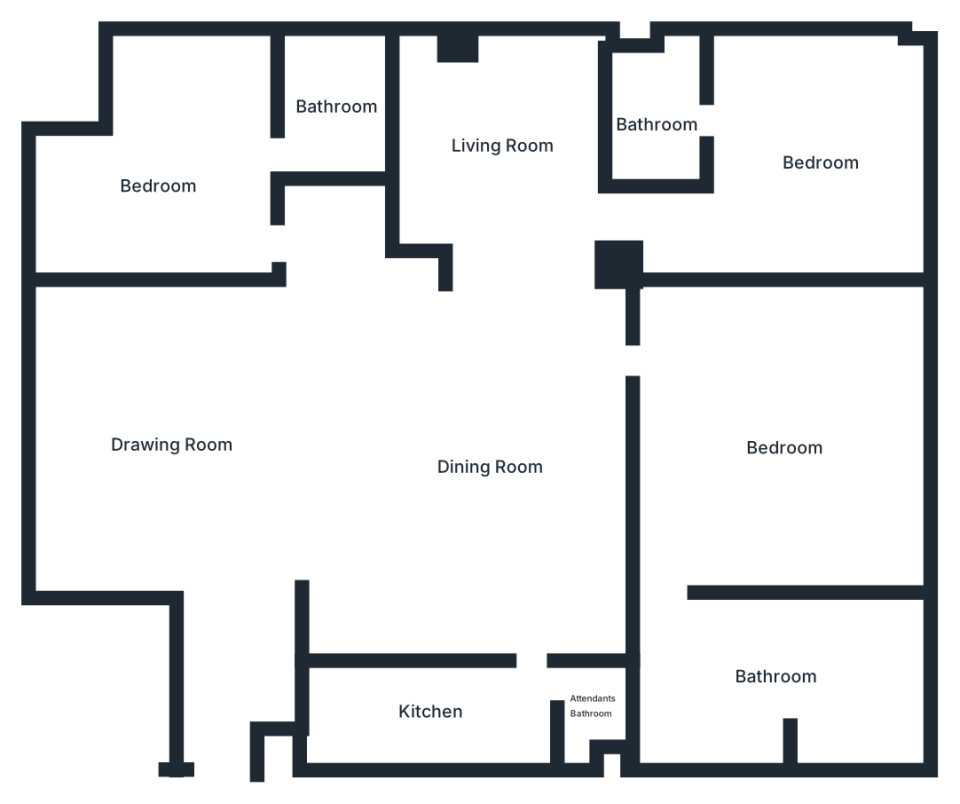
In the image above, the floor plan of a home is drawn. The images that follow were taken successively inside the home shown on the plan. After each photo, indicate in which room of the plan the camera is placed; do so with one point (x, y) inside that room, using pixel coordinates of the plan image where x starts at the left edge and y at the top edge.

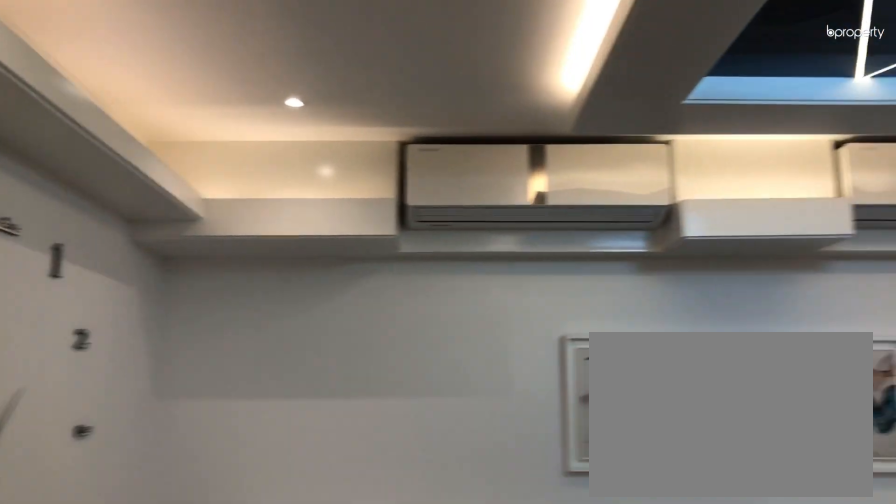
(170, 445)
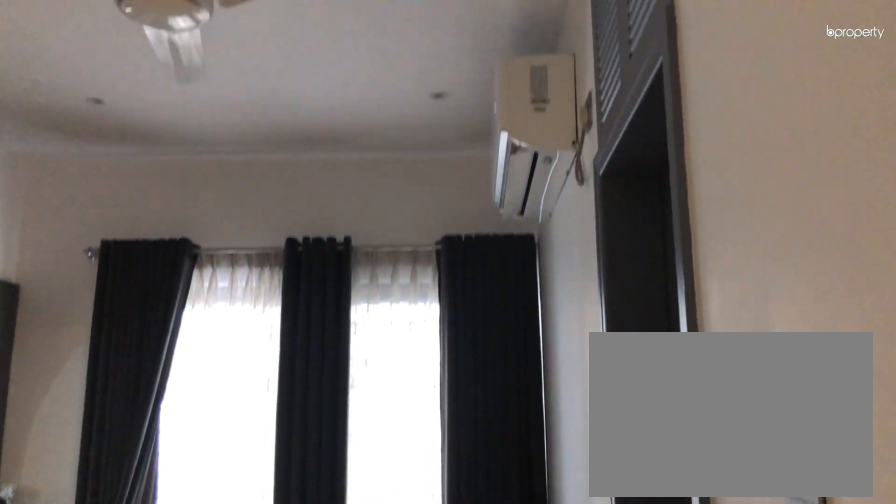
(164, 186)
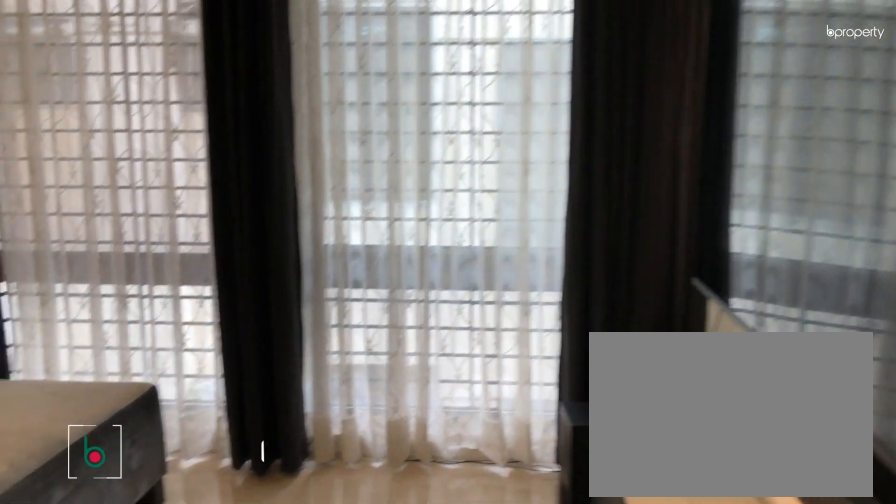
(499, 147)
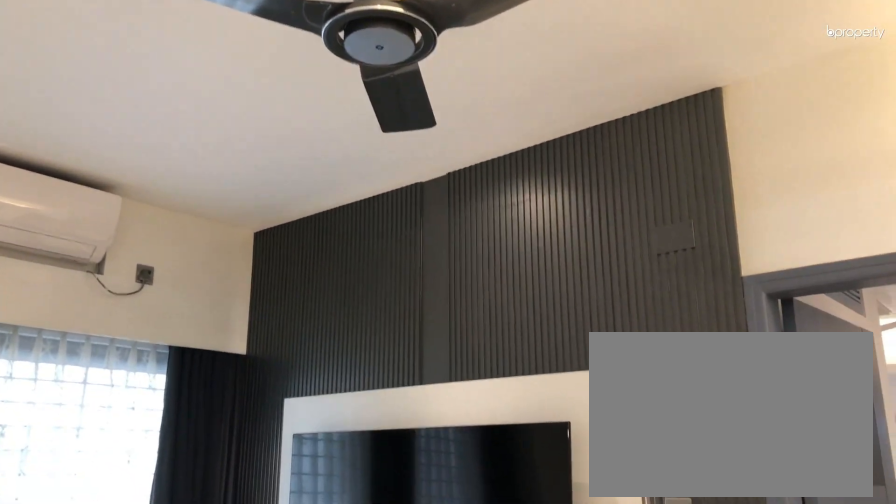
(499, 147)
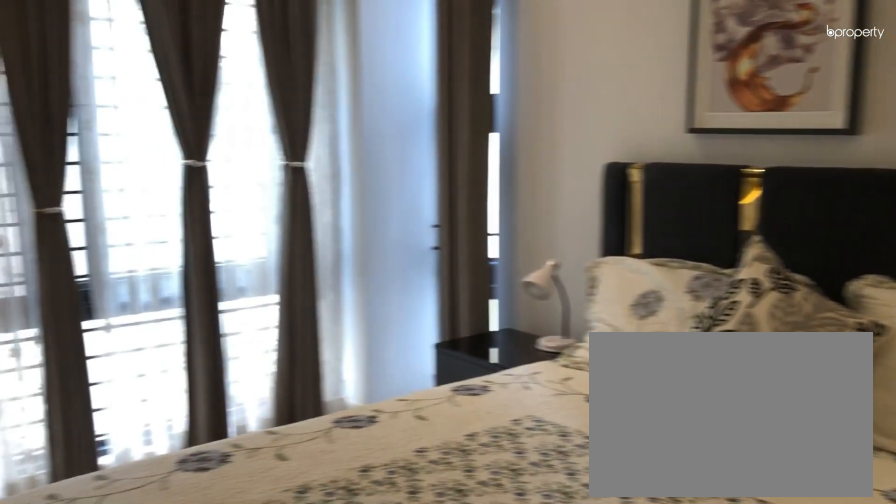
(821, 161)
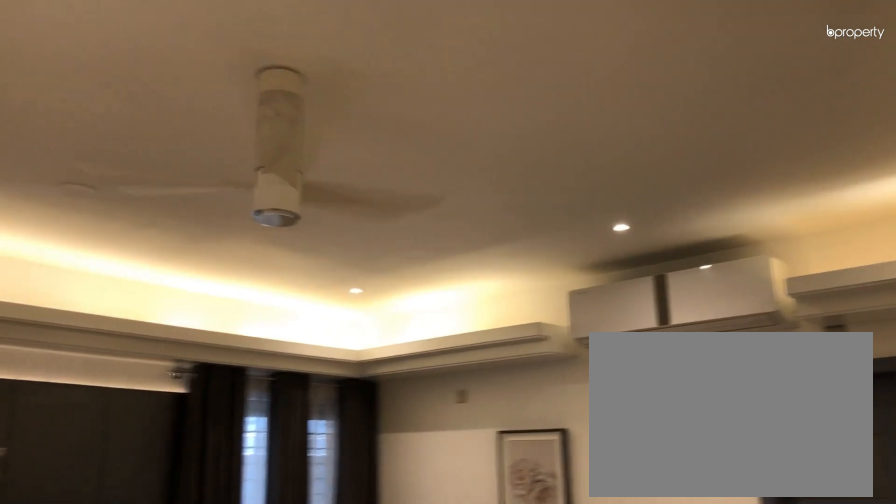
(787, 450)
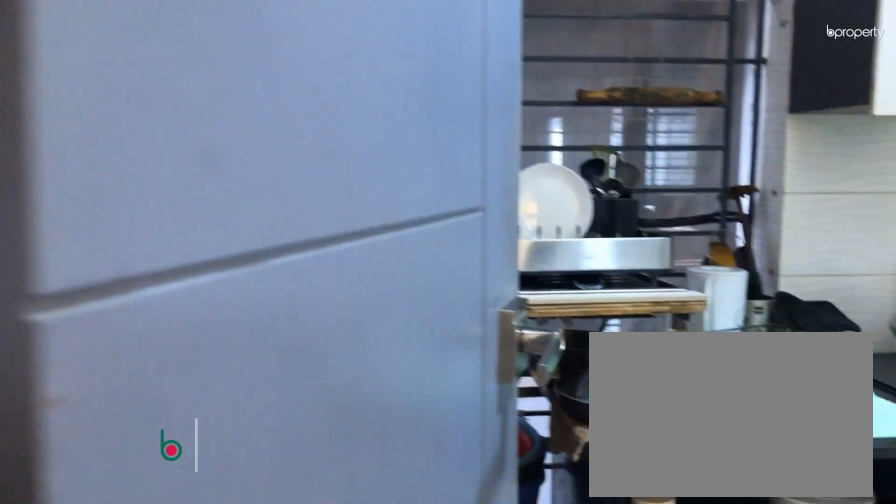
(435, 712)
